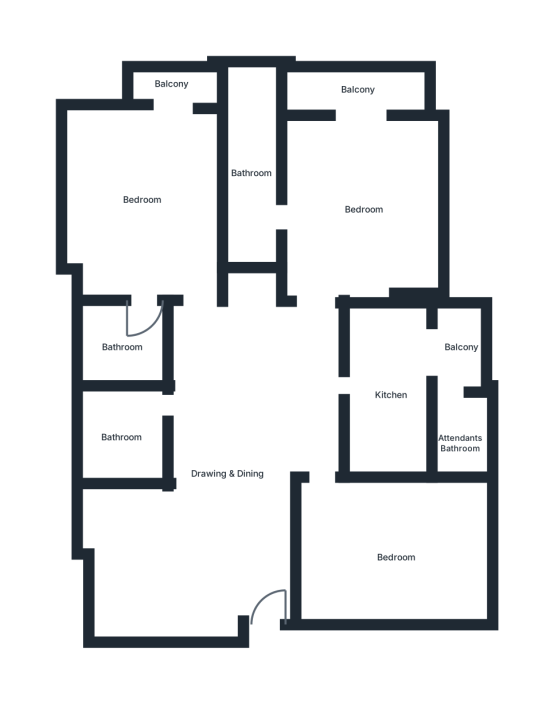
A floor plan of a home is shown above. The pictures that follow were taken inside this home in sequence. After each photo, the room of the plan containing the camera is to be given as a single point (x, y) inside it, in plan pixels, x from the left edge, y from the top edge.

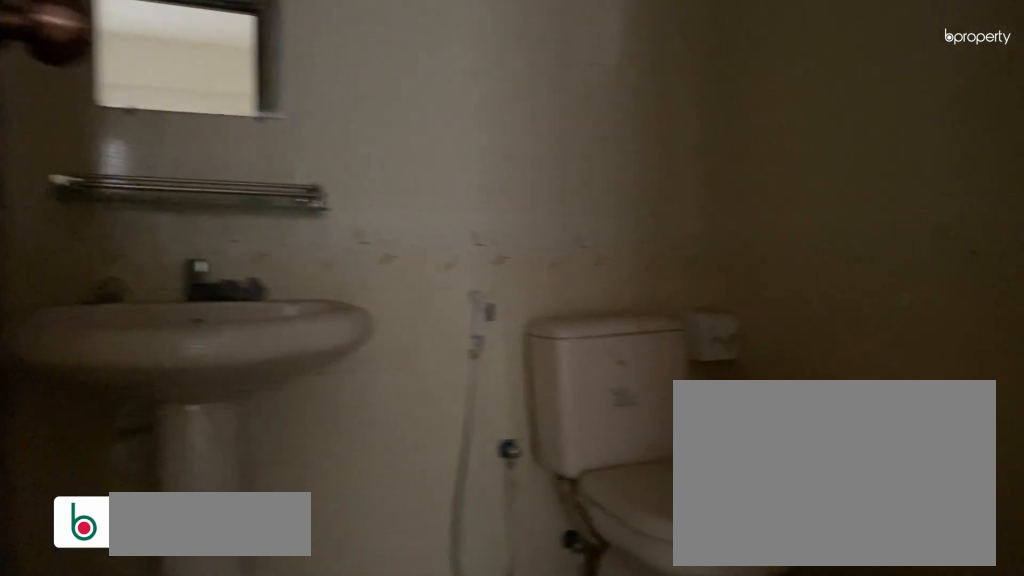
(121, 349)
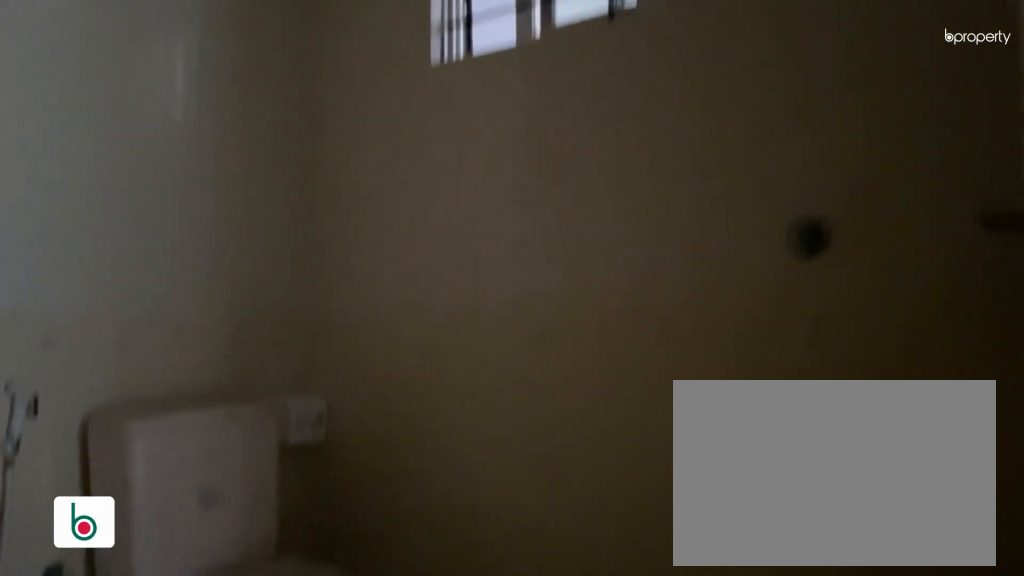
(121, 349)
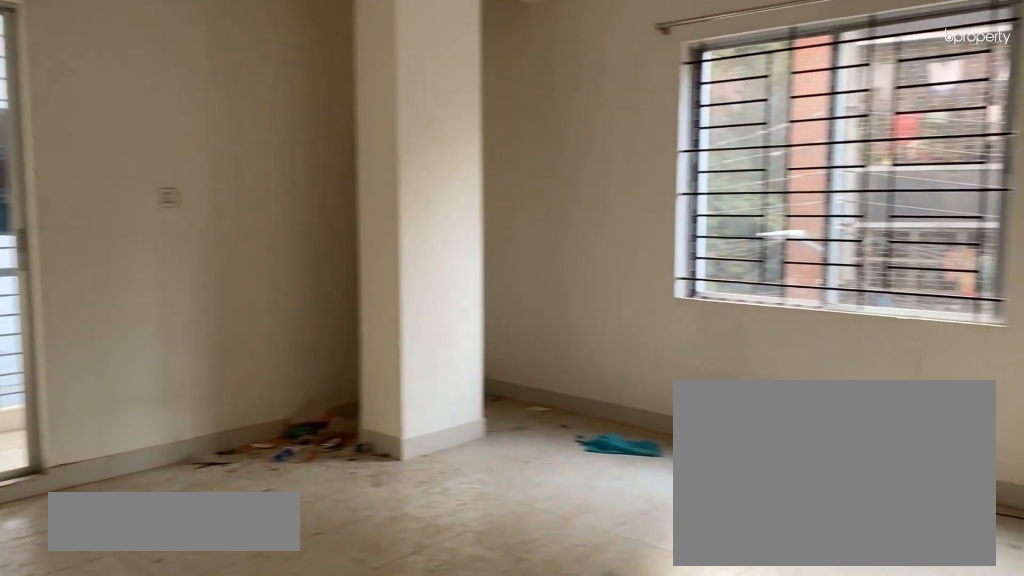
(362, 211)
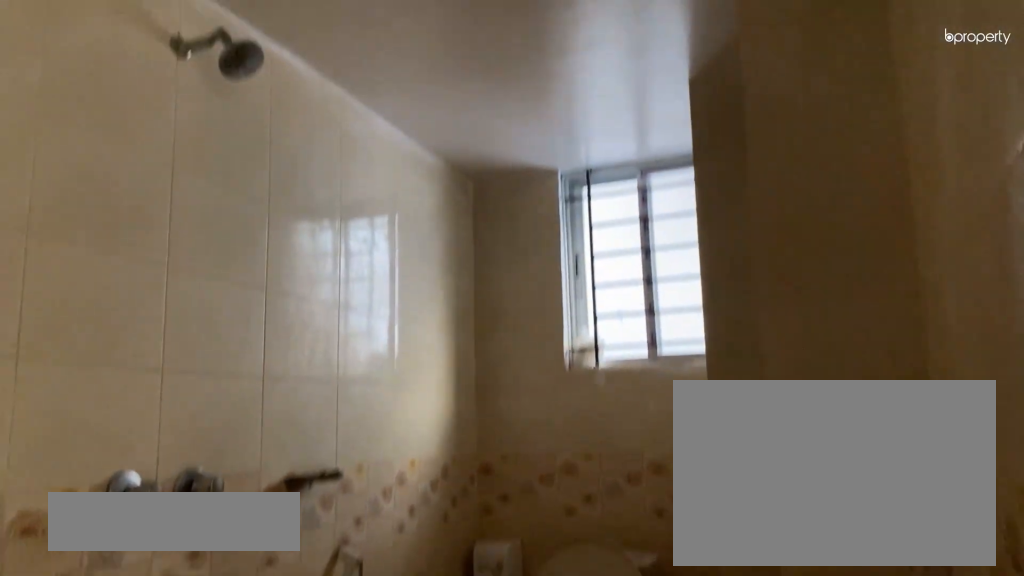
(249, 173)
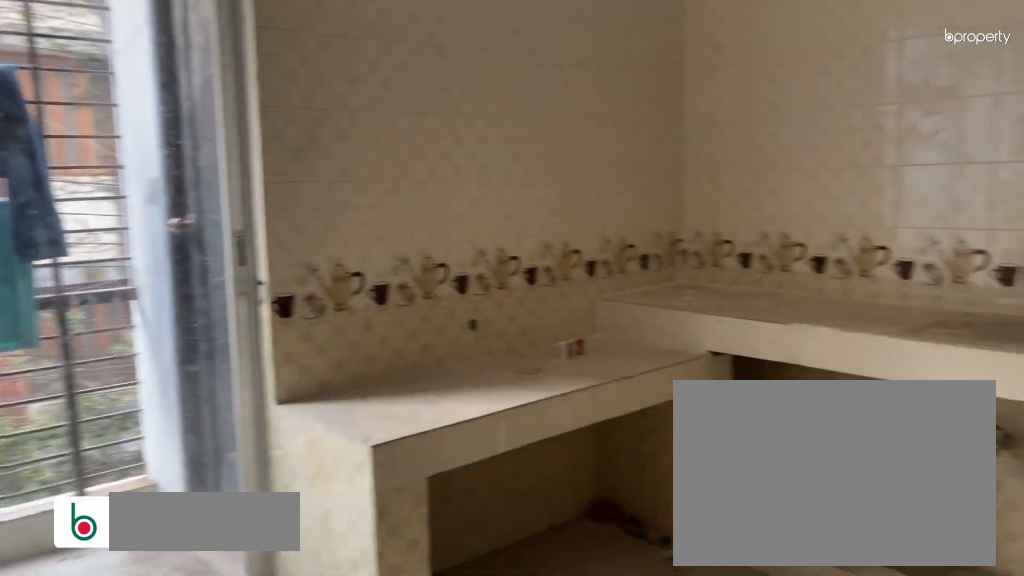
(391, 395)
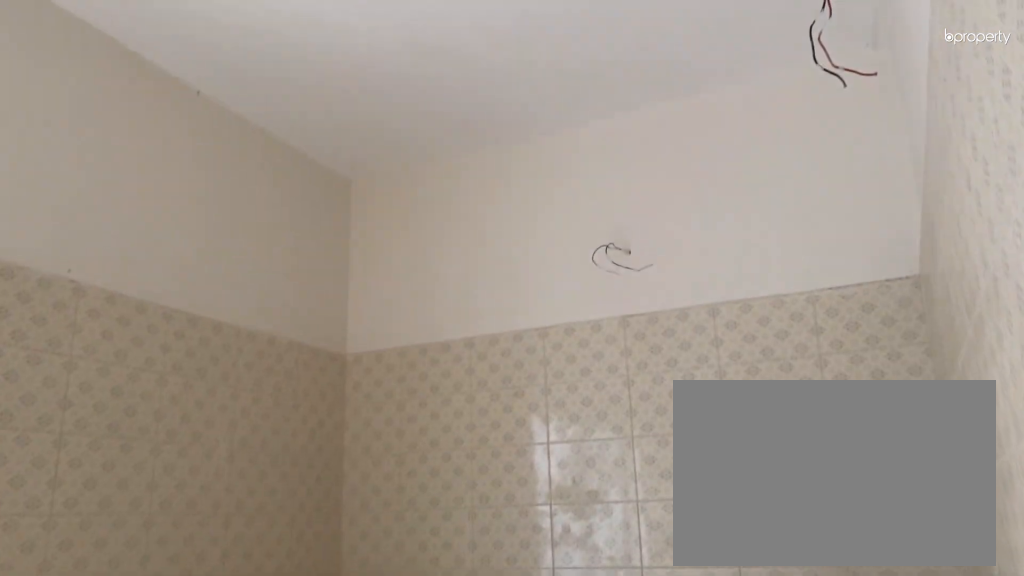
(391, 395)
